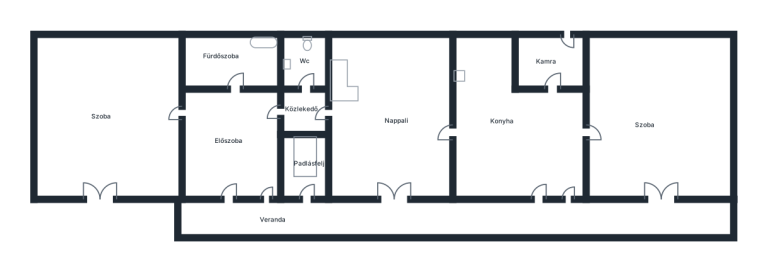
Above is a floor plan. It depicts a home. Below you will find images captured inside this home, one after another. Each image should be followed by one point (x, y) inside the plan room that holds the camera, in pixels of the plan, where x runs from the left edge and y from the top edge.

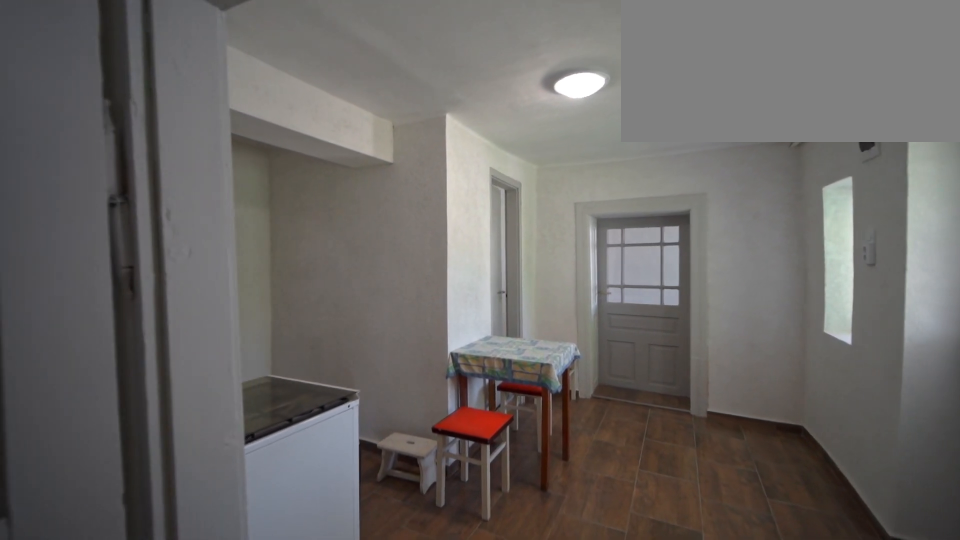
(518, 121)
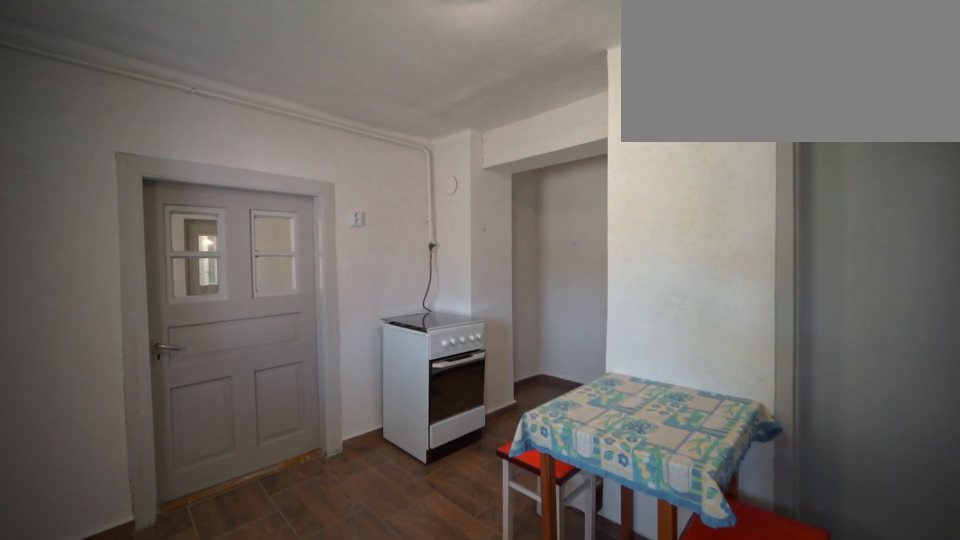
(517, 120)
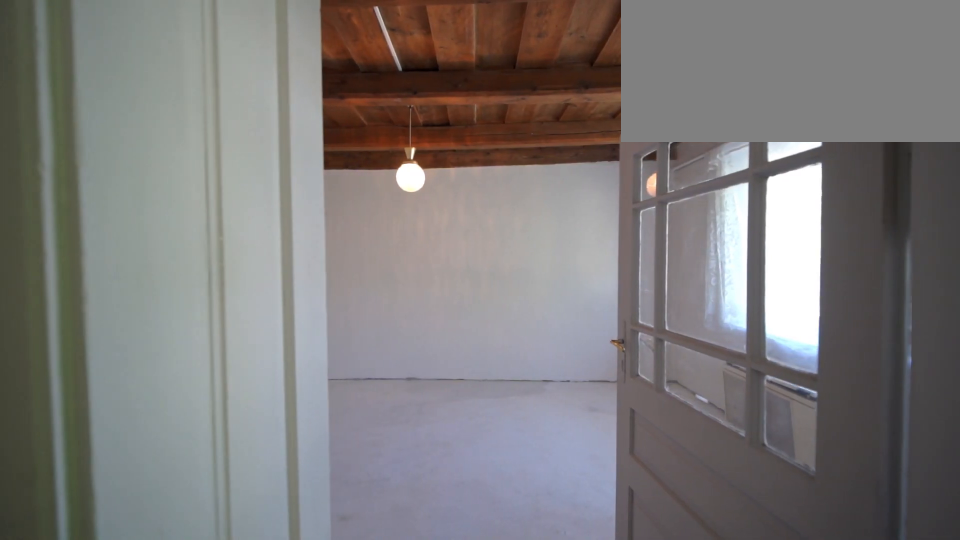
(664, 119)
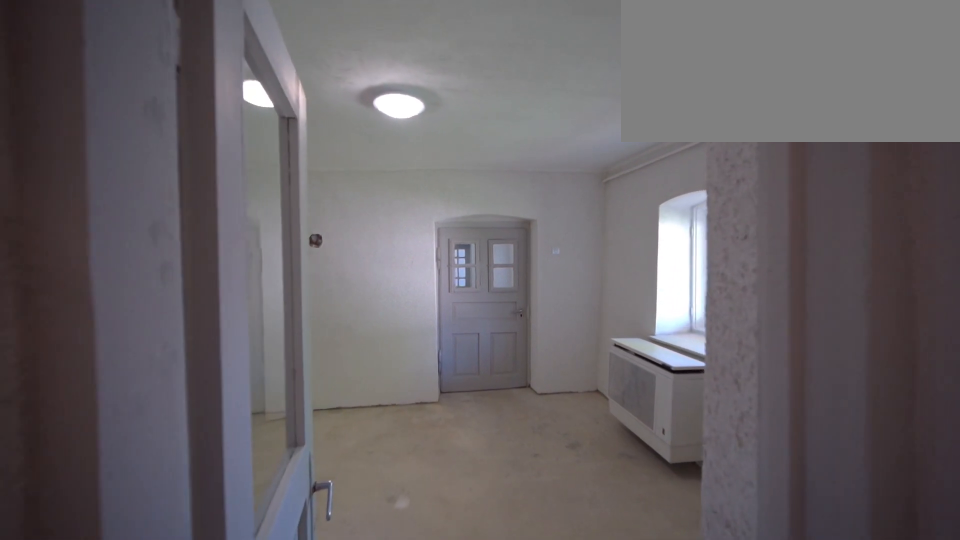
(385, 121)
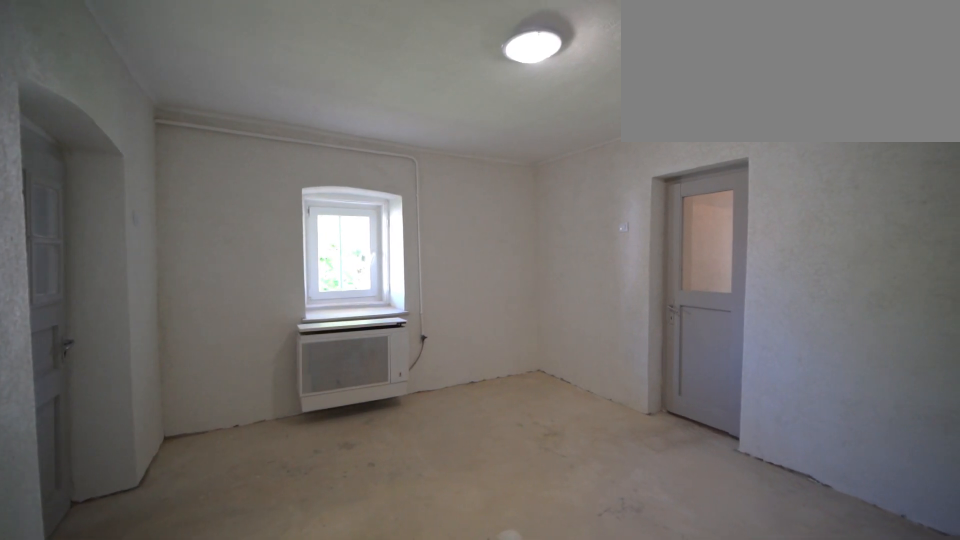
(385, 121)
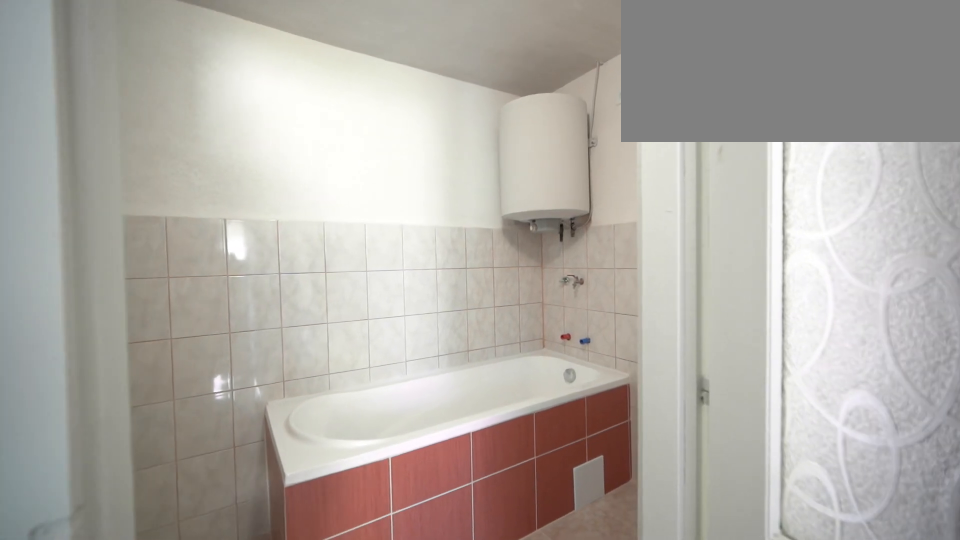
(232, 61)
